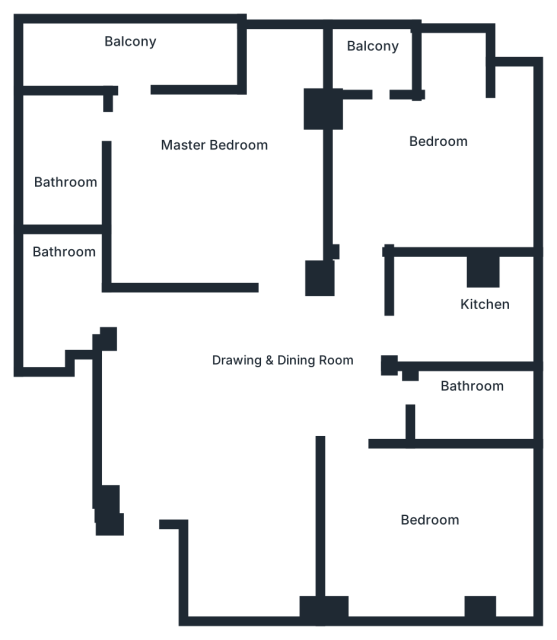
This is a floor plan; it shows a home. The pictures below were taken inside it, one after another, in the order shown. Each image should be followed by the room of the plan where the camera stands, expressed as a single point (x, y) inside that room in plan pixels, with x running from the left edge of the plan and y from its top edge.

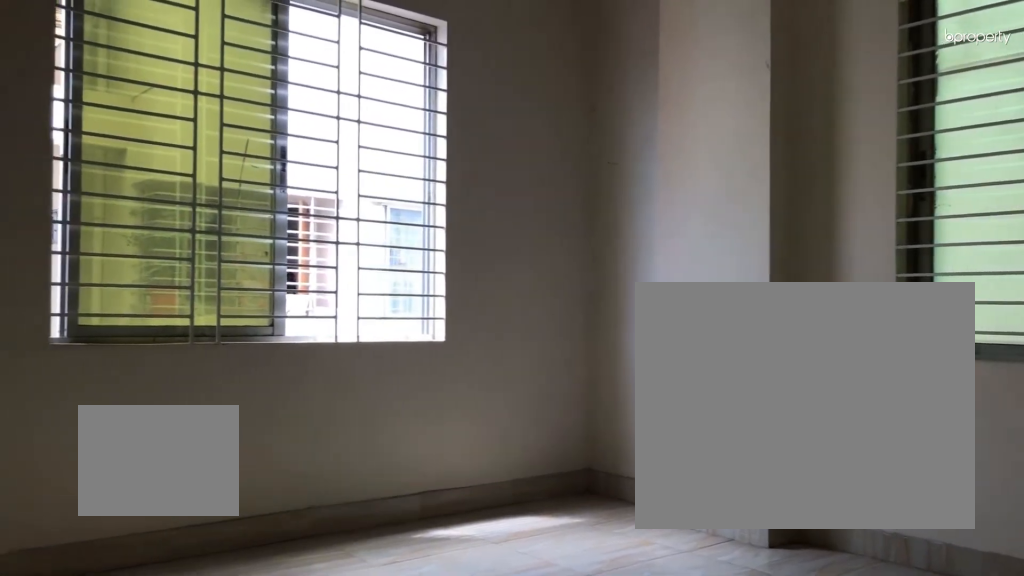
(435, 514)
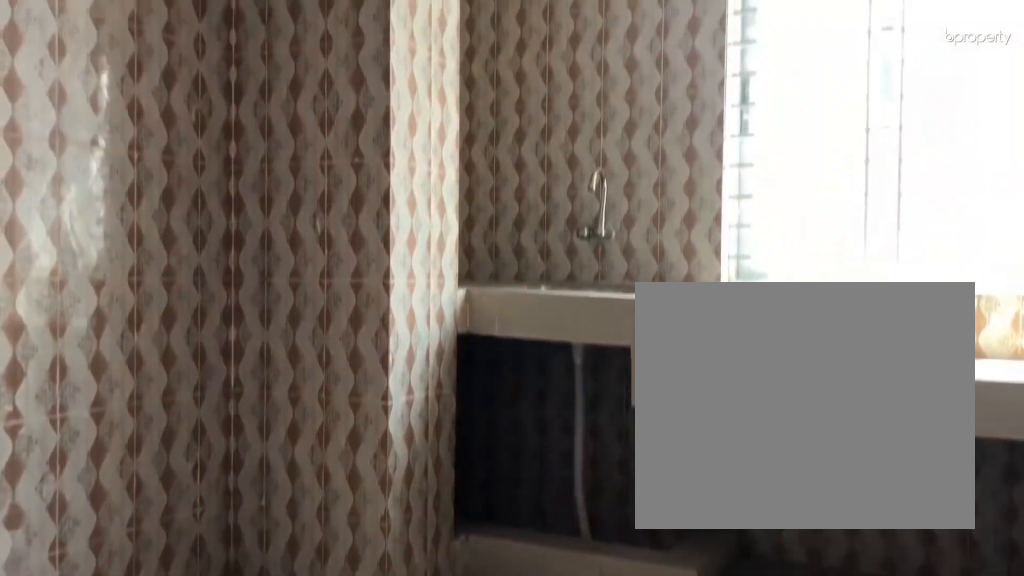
(479, 321)
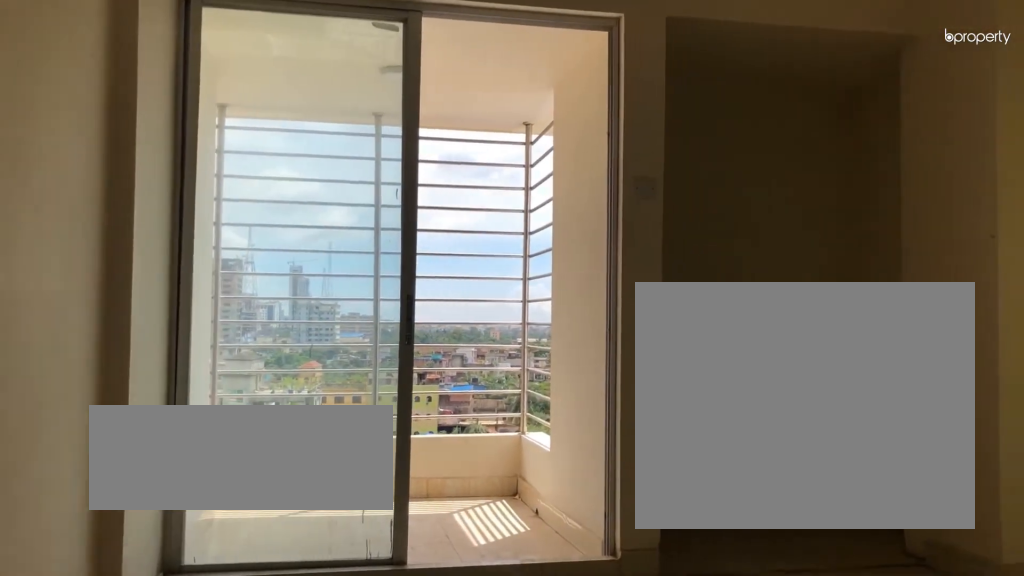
(447, 161)
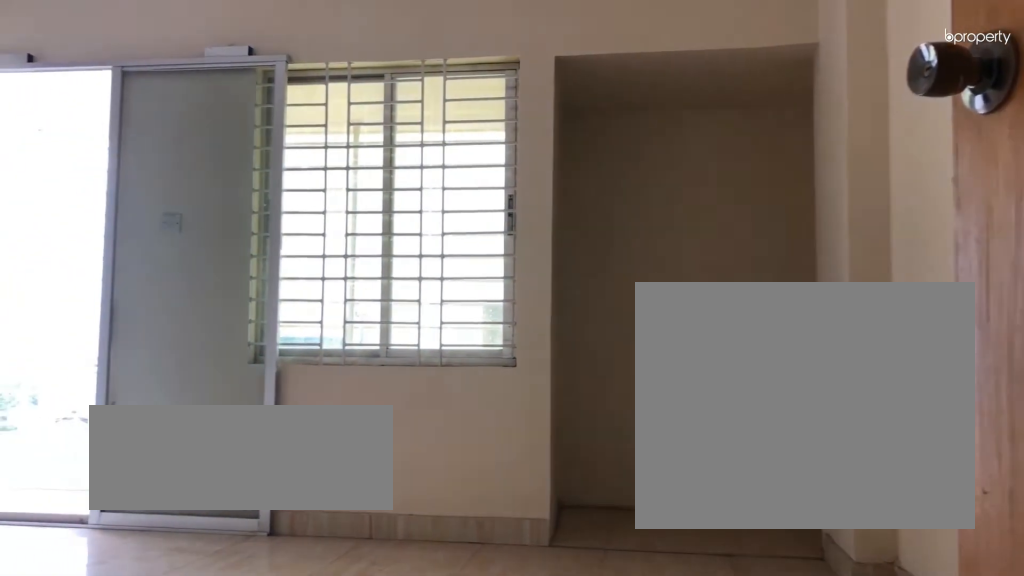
(221, 175)
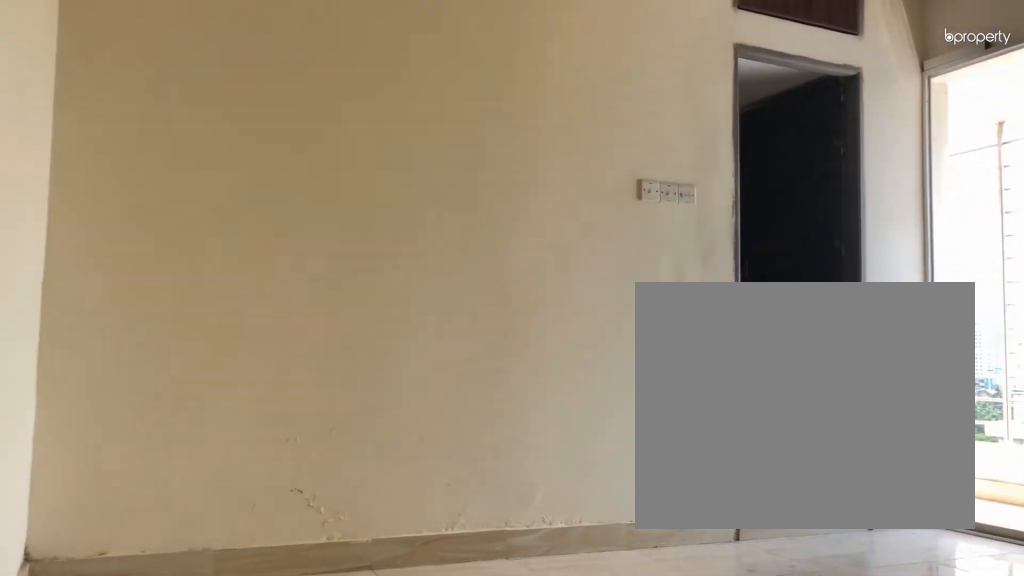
(221, 175)
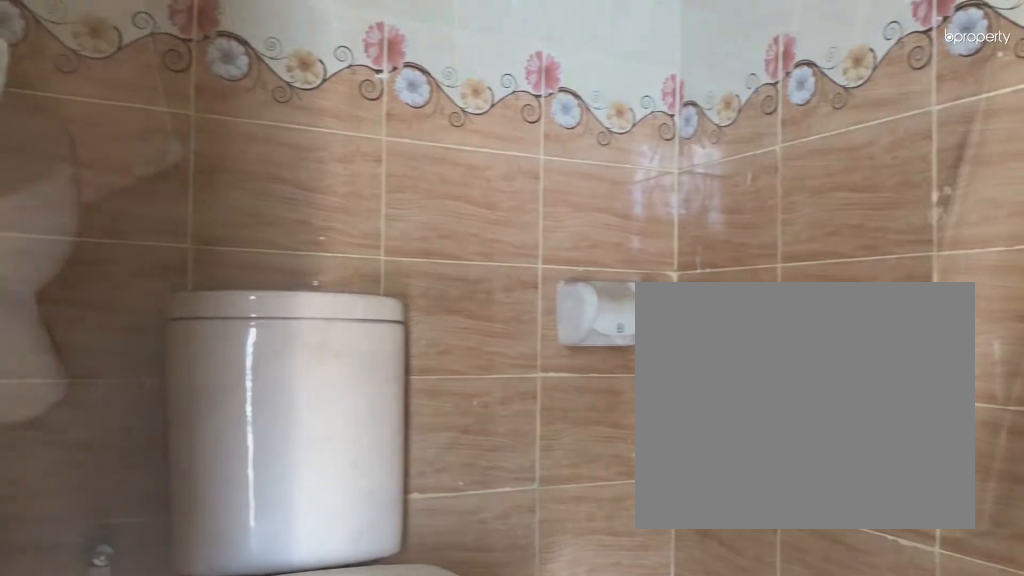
(75, 171)
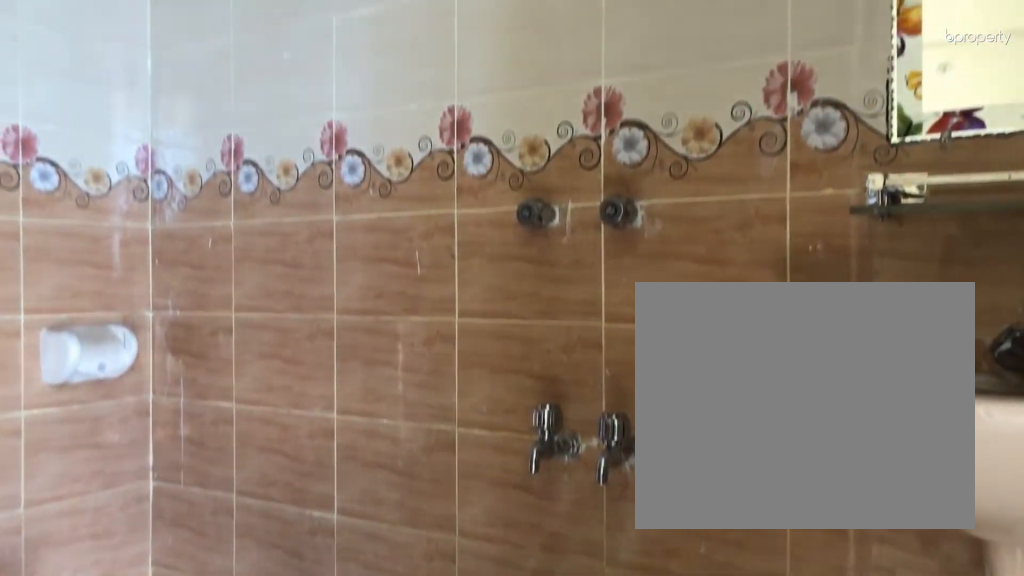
(75, 171)
